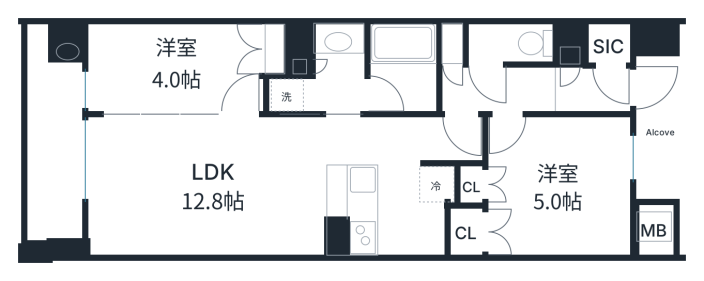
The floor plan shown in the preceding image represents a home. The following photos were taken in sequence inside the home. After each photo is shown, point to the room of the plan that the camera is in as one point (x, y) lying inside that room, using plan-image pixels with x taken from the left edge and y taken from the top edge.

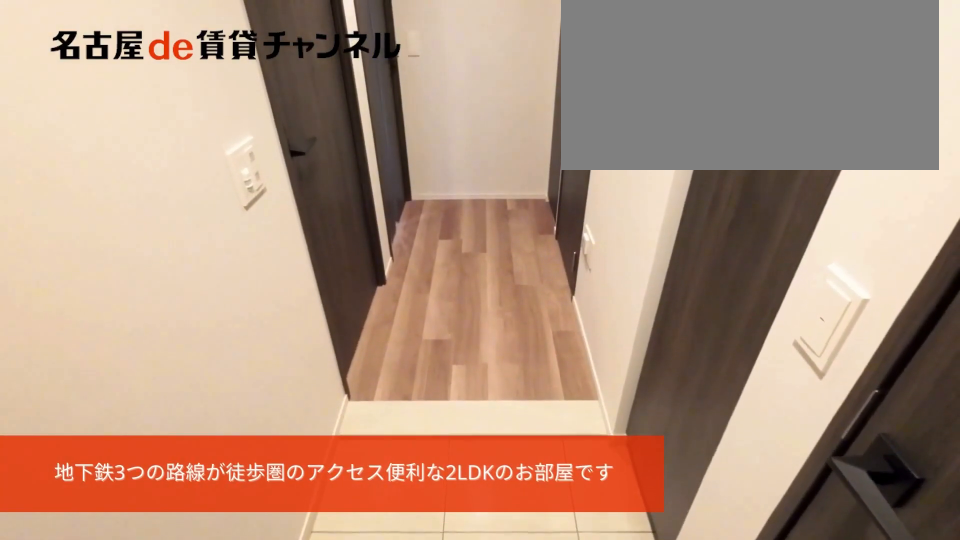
(611, 89)
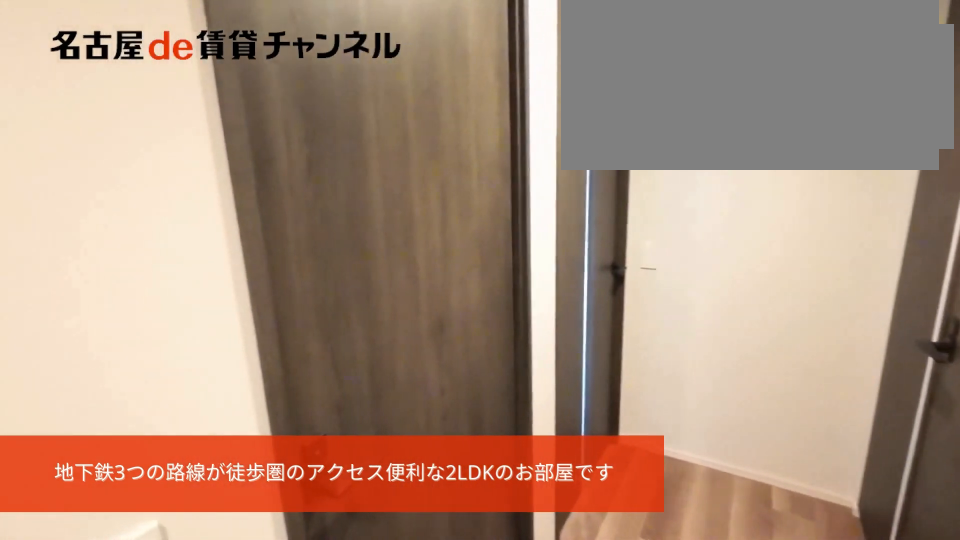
(611, 89)
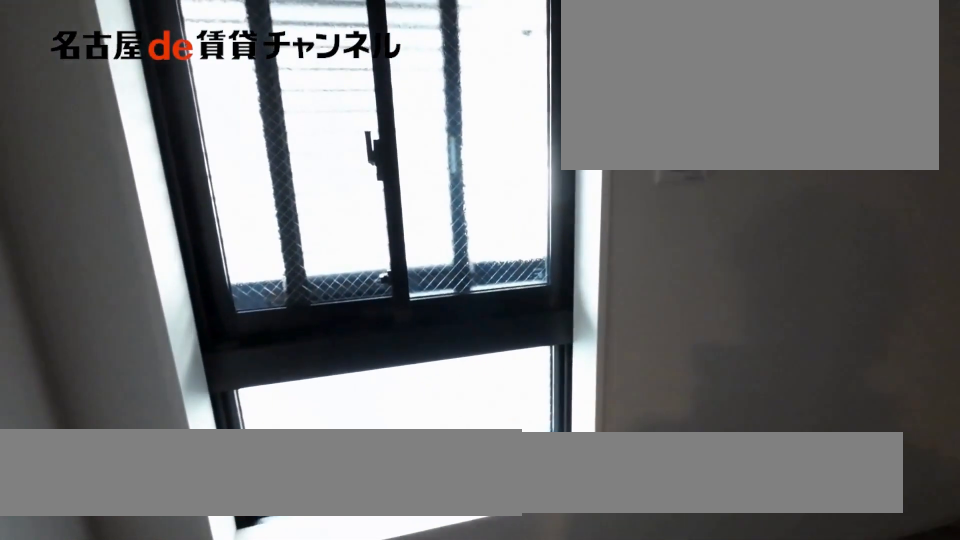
(557, 183)
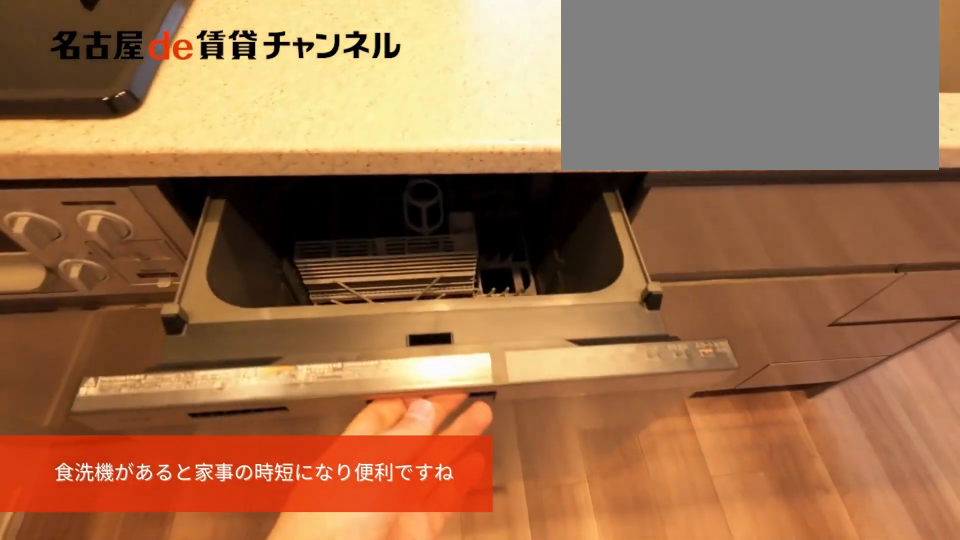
(382, 210)
